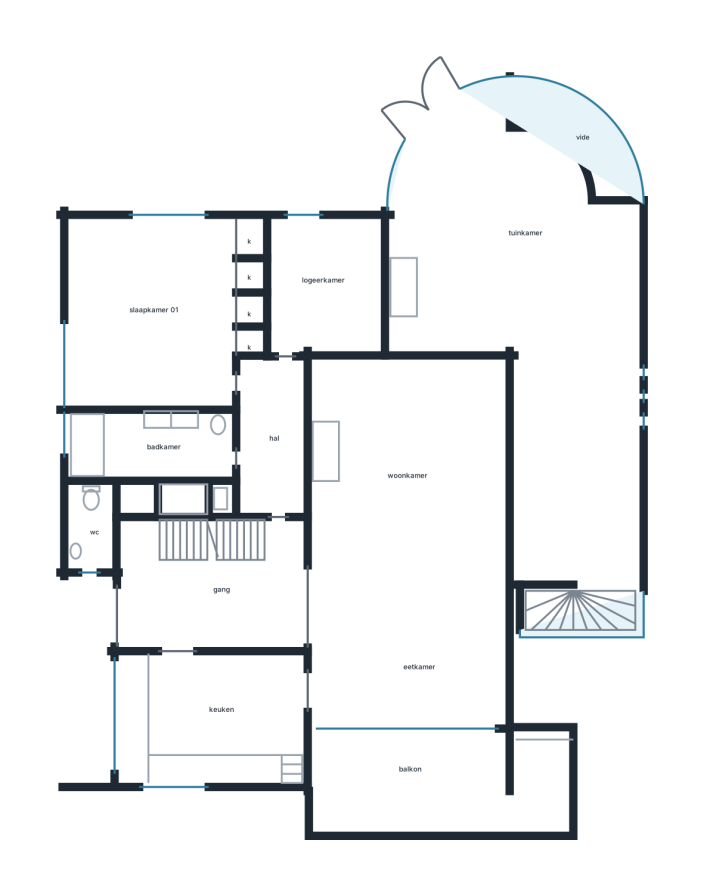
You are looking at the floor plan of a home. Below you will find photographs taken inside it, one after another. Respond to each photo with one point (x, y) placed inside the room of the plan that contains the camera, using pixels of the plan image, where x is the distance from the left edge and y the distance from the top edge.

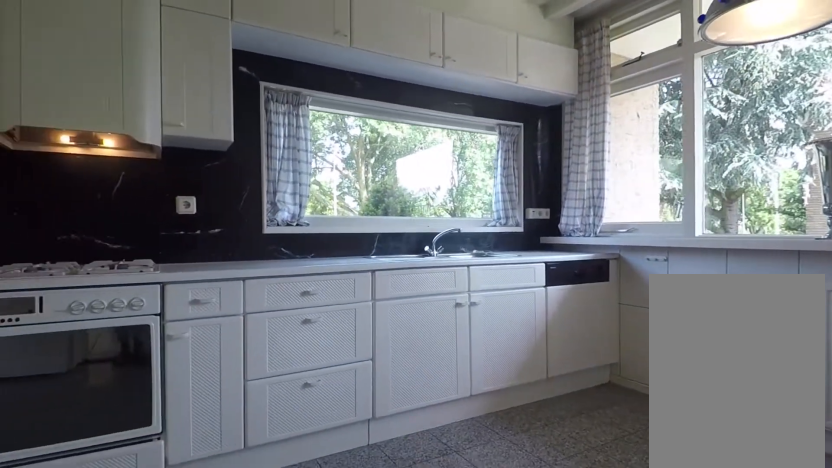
(208, 716)
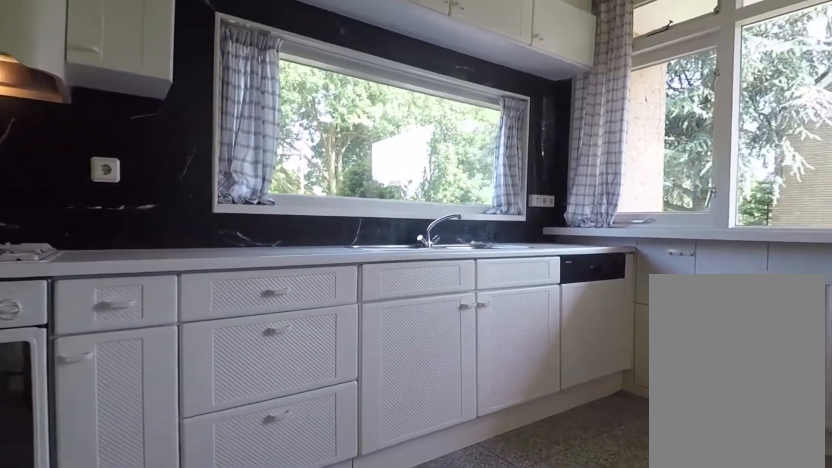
(208, 716)
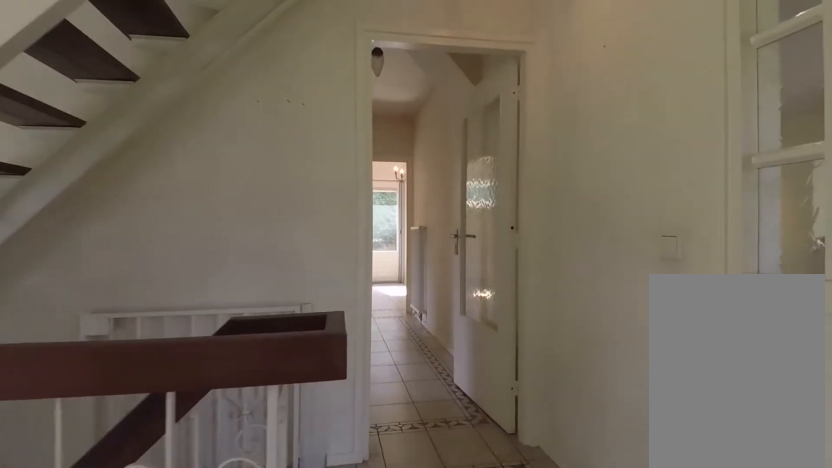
(210, 583)
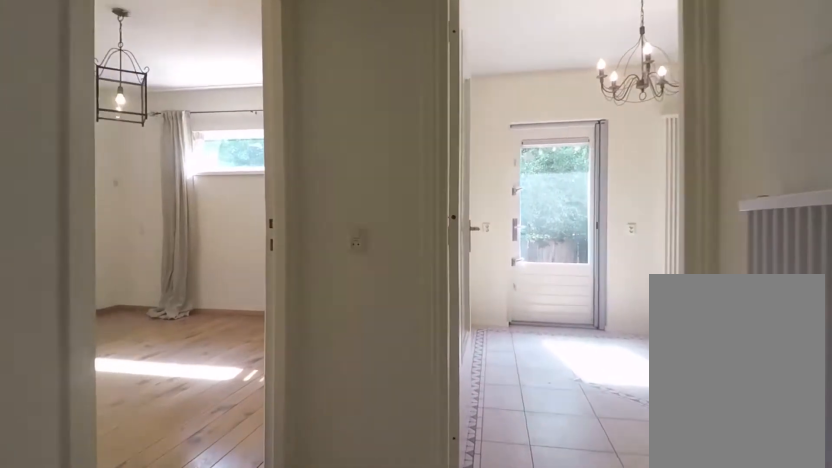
(270, 437)
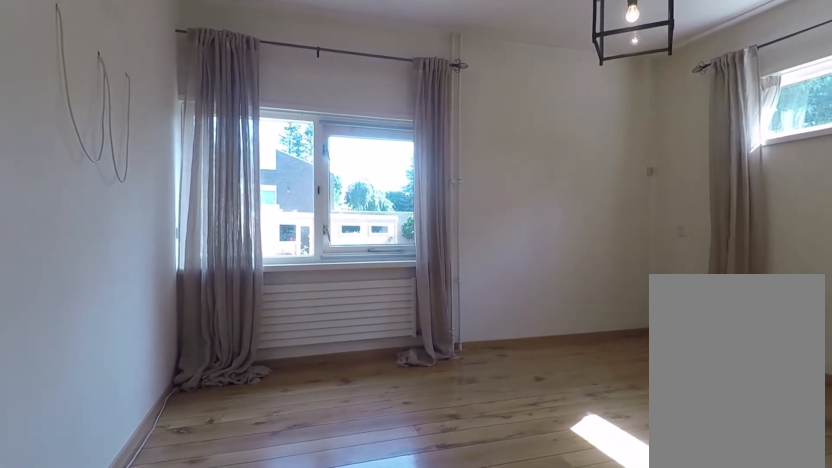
(152, 313)
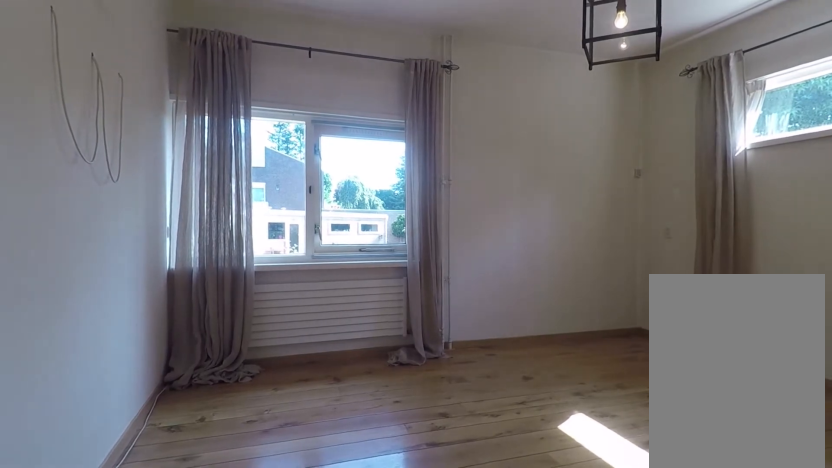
(152, 313)
